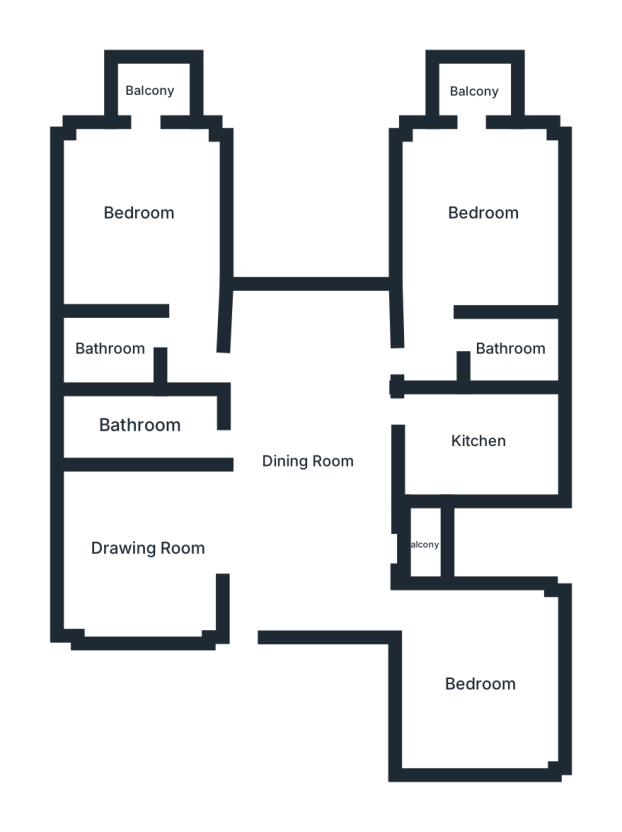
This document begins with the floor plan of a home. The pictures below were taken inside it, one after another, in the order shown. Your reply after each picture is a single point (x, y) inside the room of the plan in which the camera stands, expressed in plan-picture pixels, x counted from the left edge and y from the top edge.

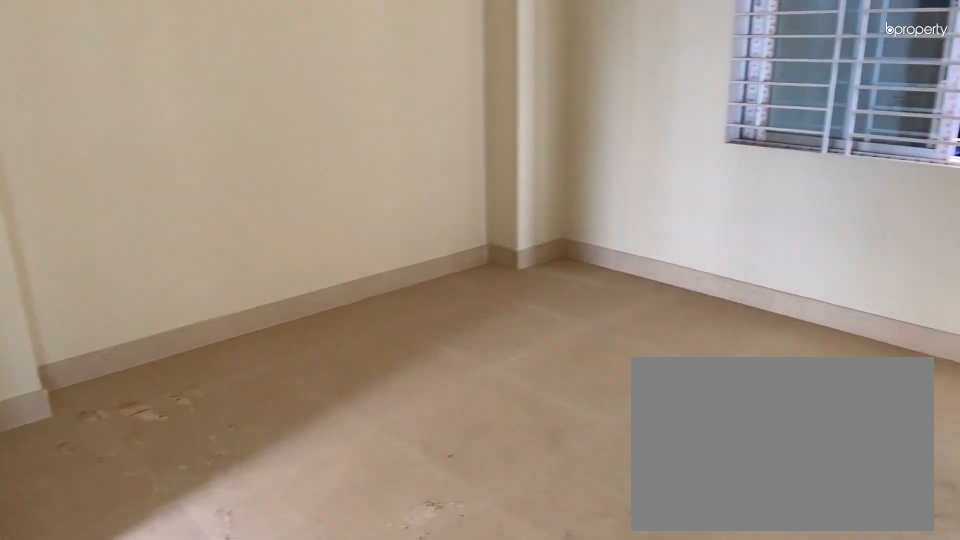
(149, 549)
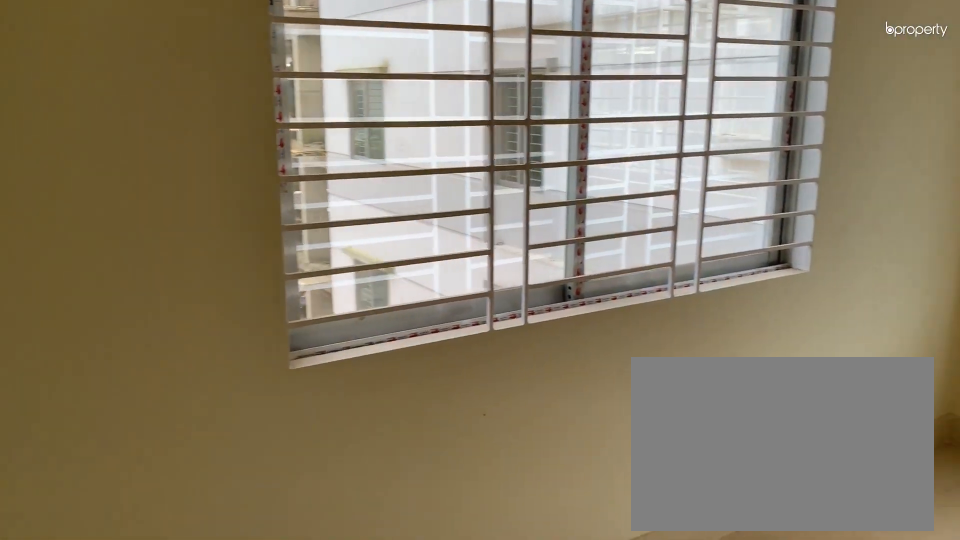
(480, 681)
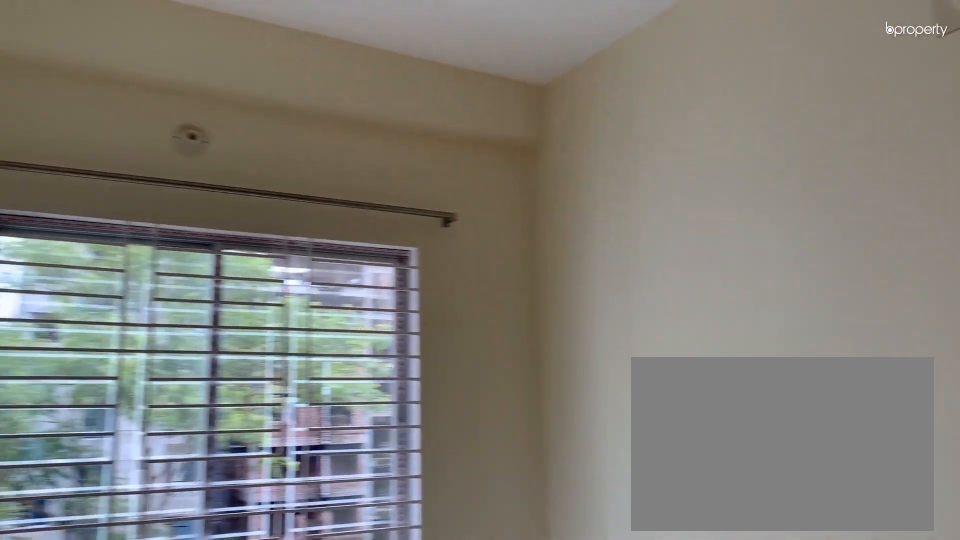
(480, 681)
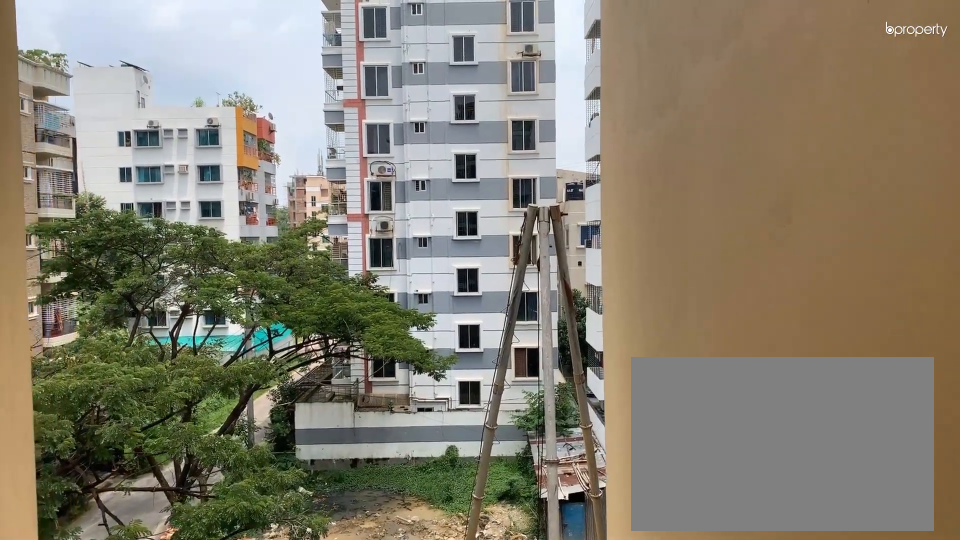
(419, 546)
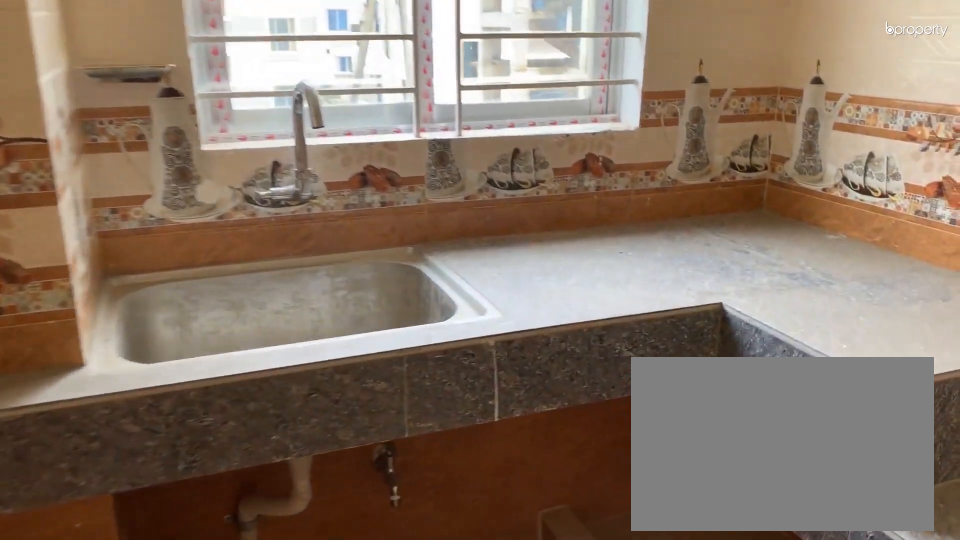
(472, 441)
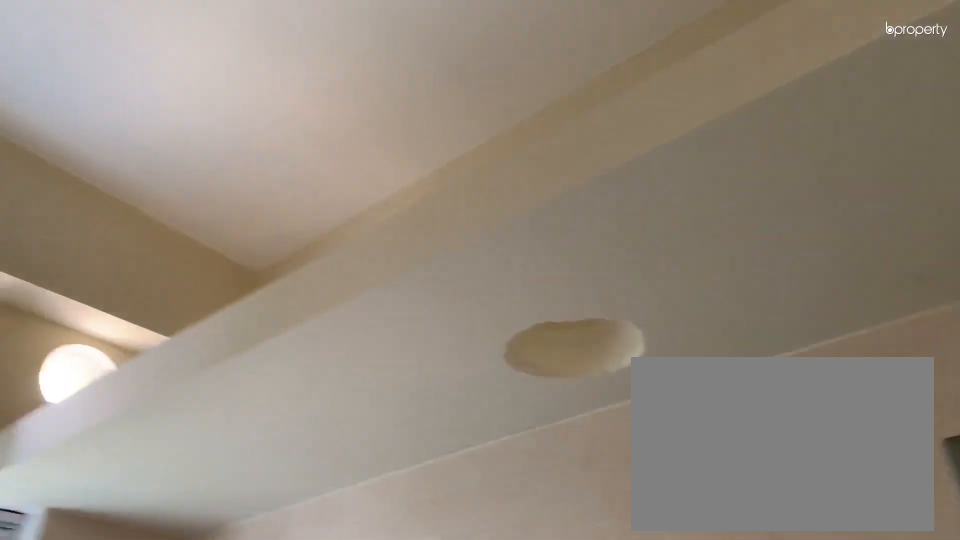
(472, 441)
